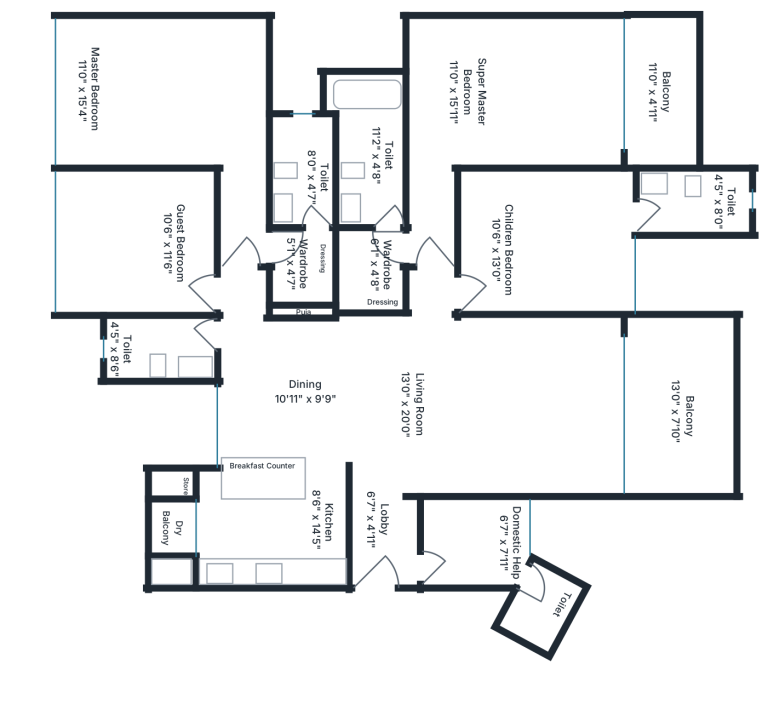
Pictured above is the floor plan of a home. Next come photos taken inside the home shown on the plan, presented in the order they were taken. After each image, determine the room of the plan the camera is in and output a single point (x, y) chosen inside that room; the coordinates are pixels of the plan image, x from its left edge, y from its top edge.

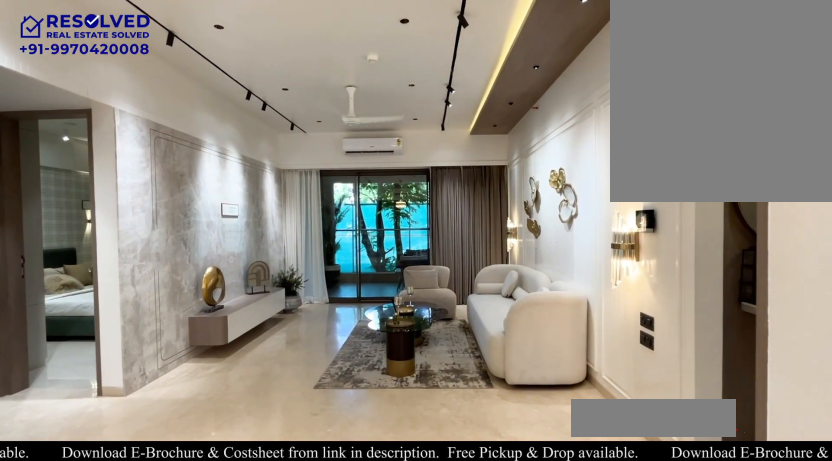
(514, 407)
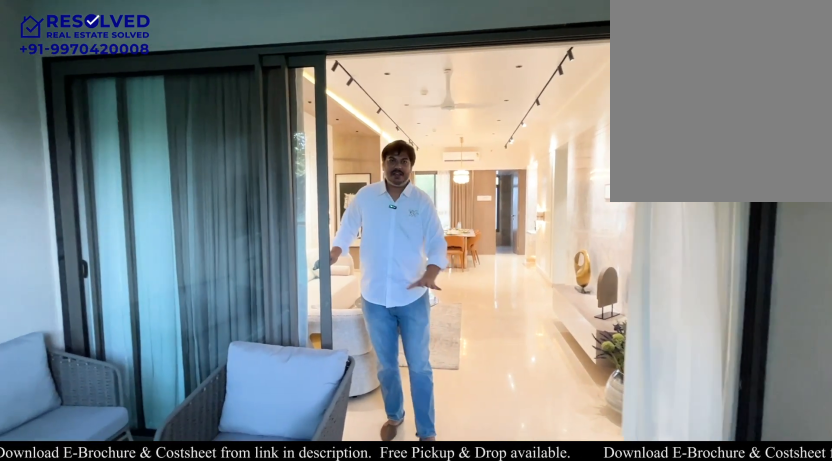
(680, 406)
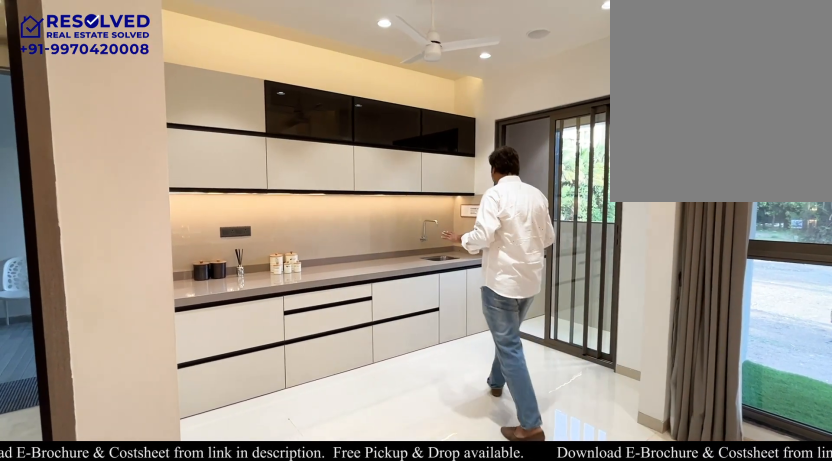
(273, 529)
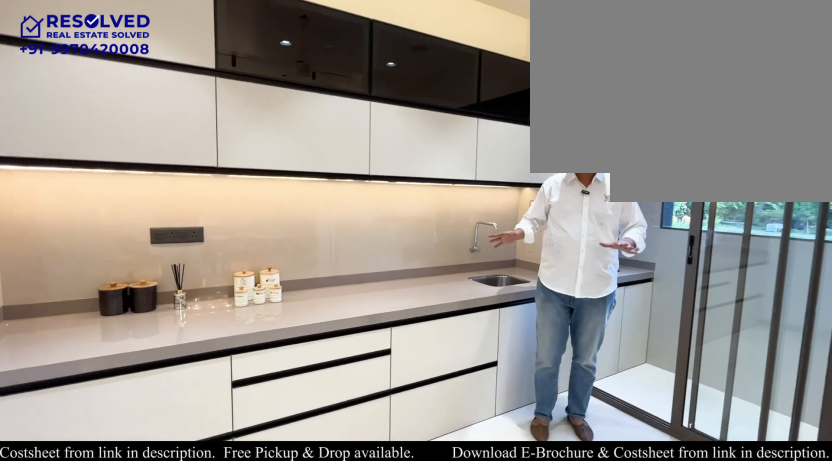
(273, 528)
